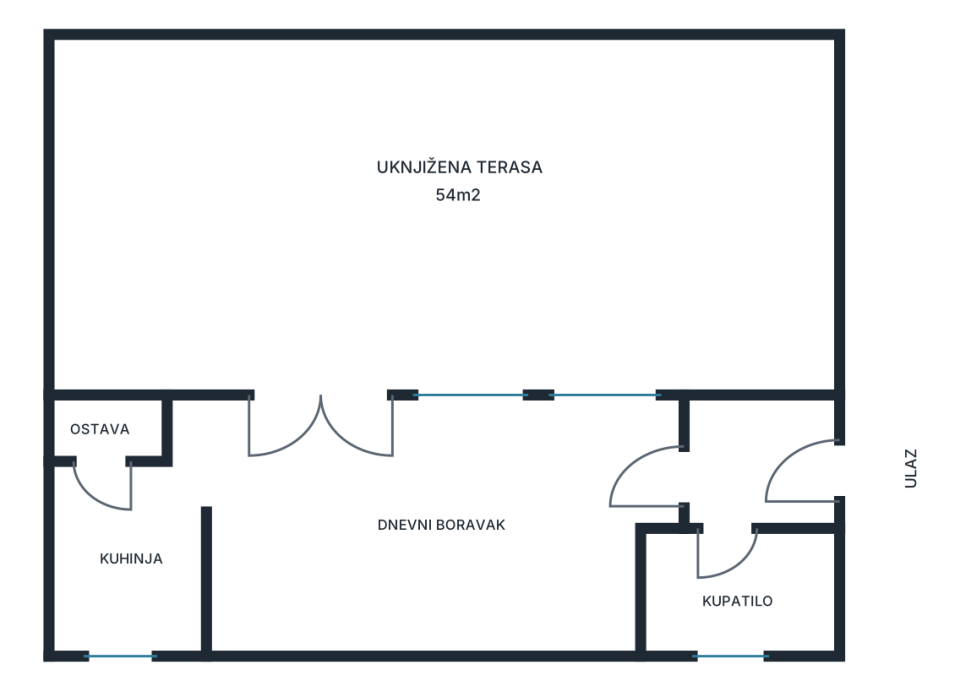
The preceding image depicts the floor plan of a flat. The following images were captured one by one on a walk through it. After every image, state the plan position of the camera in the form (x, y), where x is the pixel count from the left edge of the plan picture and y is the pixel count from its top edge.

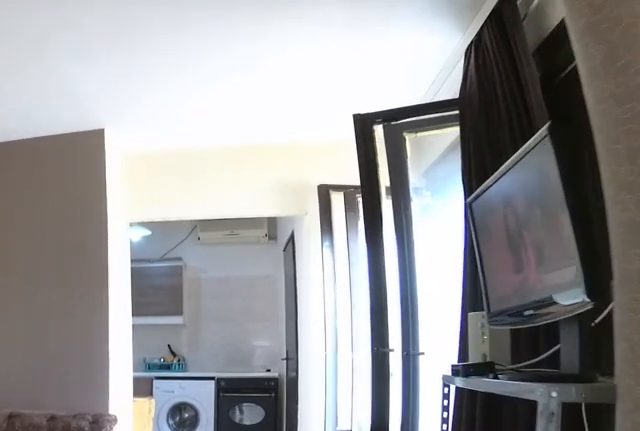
(580, 473)
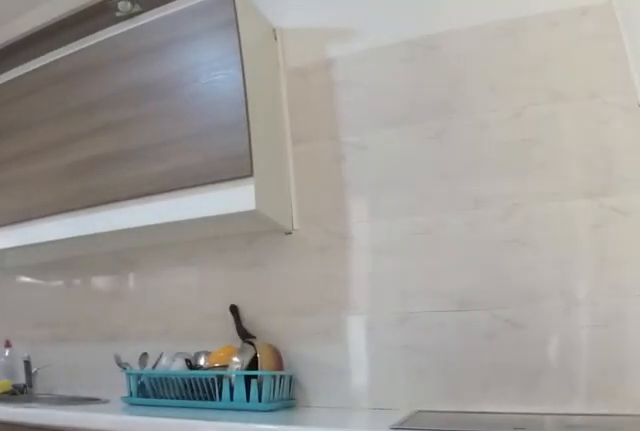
(172, 450)
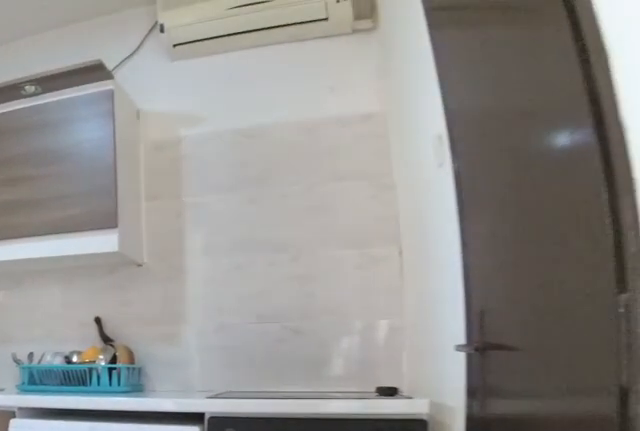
(208, 455)
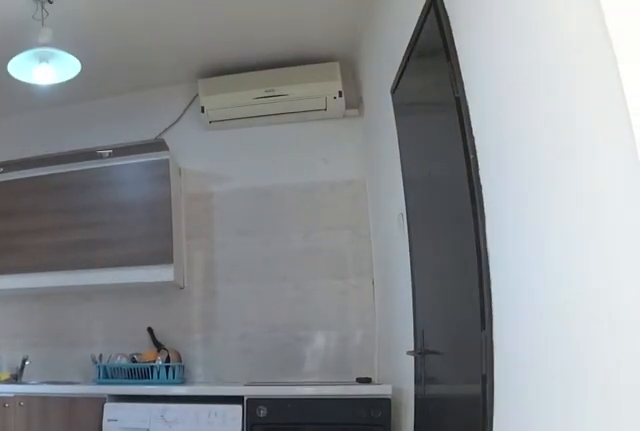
(283, 471)
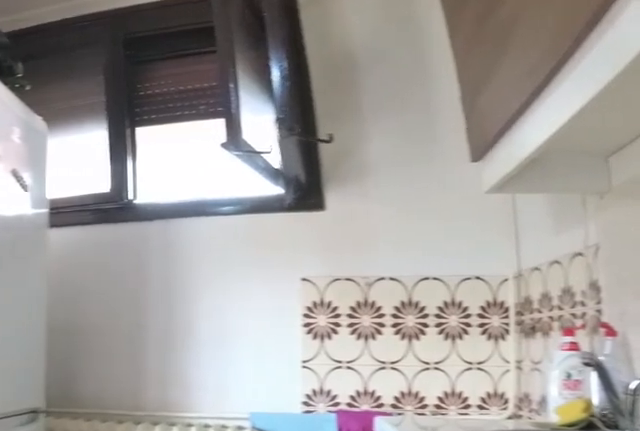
(79, 456)
